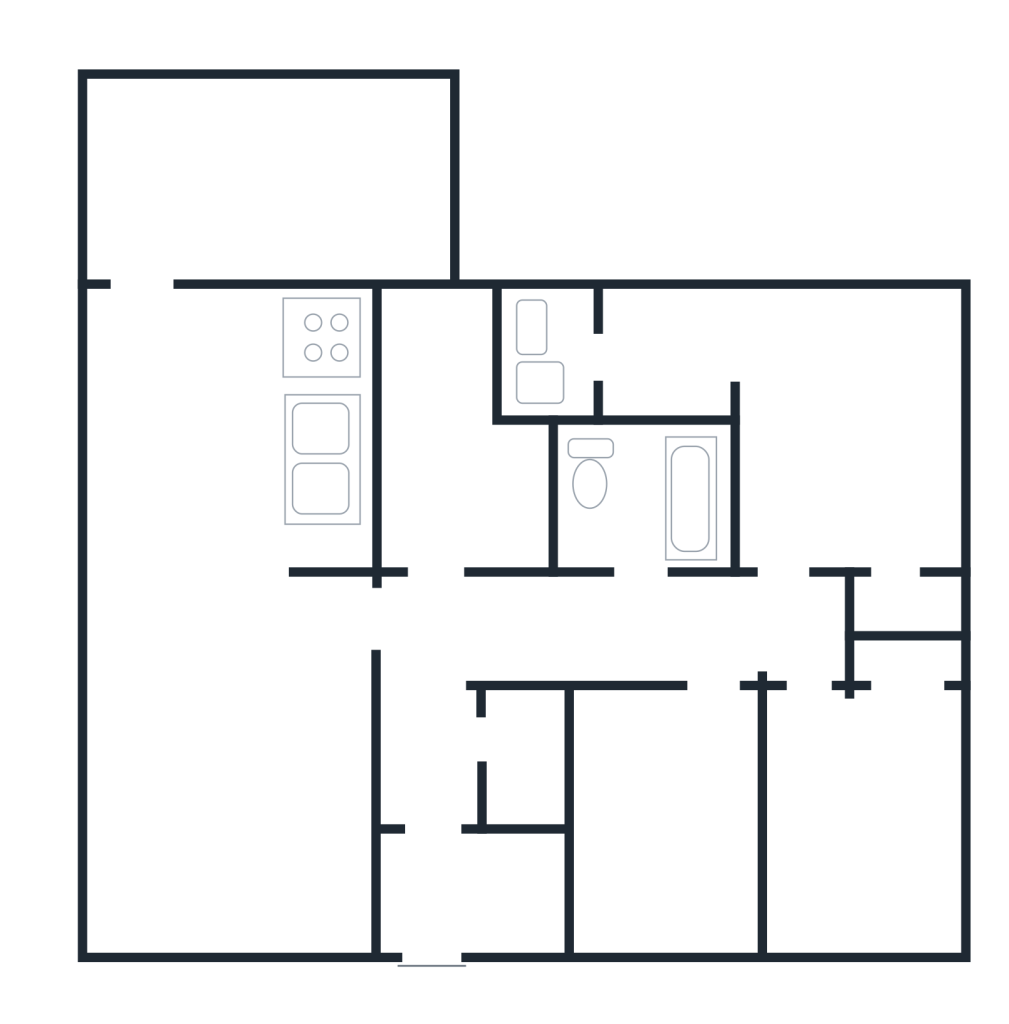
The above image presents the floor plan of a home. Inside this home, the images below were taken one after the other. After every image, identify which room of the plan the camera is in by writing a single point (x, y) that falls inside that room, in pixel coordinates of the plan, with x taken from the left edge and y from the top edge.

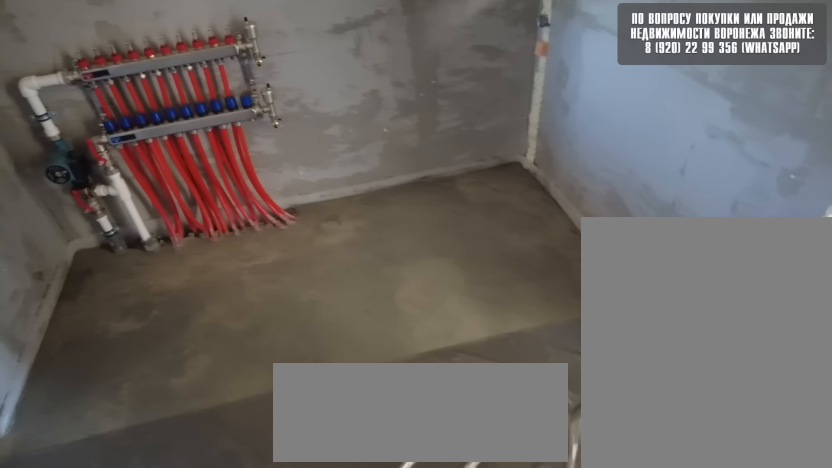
(471, 512)
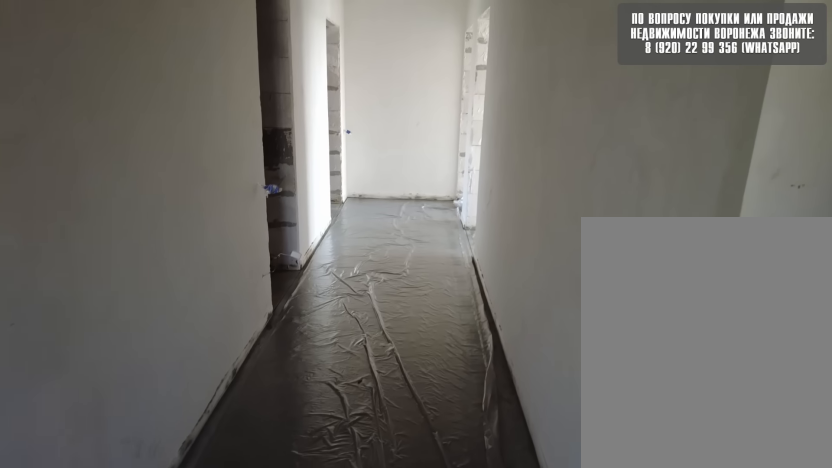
(451, 662)
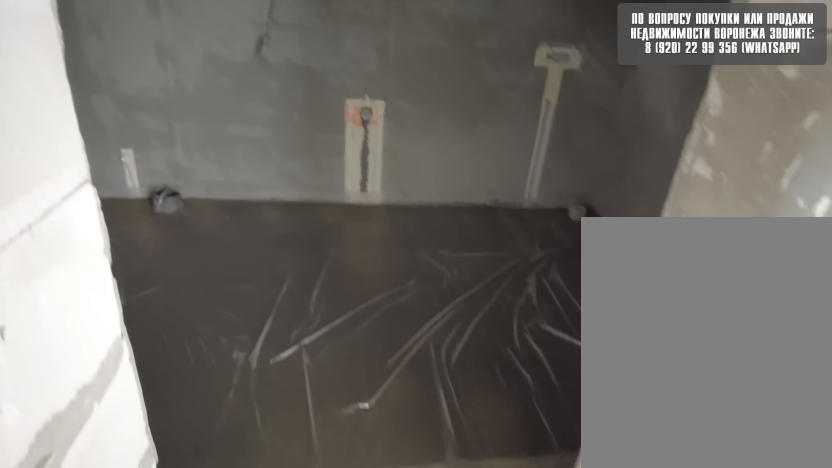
(672, 653)
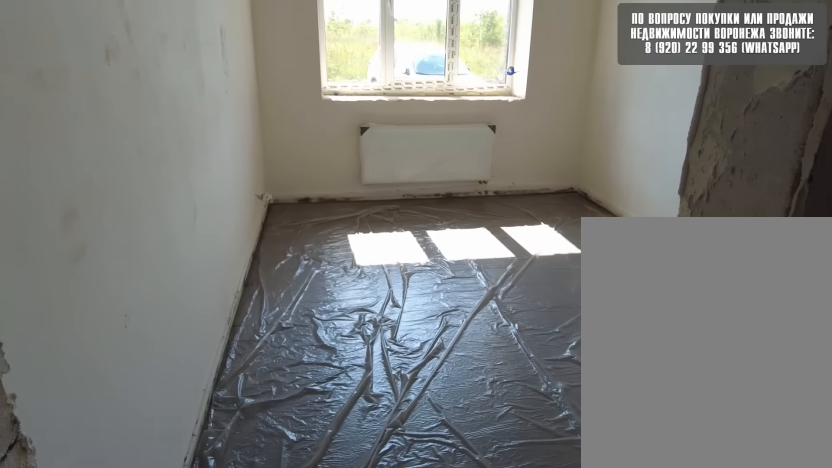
(695, 809)
